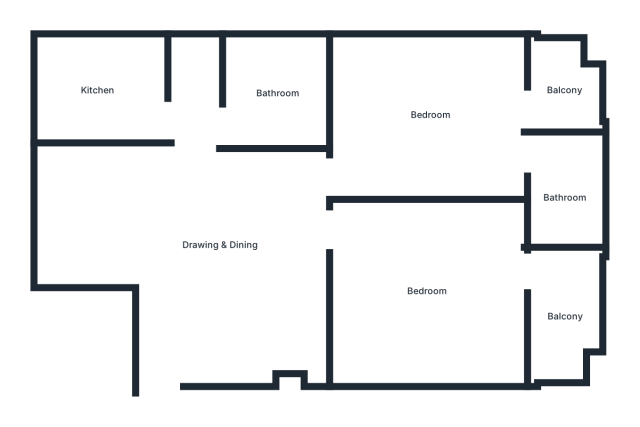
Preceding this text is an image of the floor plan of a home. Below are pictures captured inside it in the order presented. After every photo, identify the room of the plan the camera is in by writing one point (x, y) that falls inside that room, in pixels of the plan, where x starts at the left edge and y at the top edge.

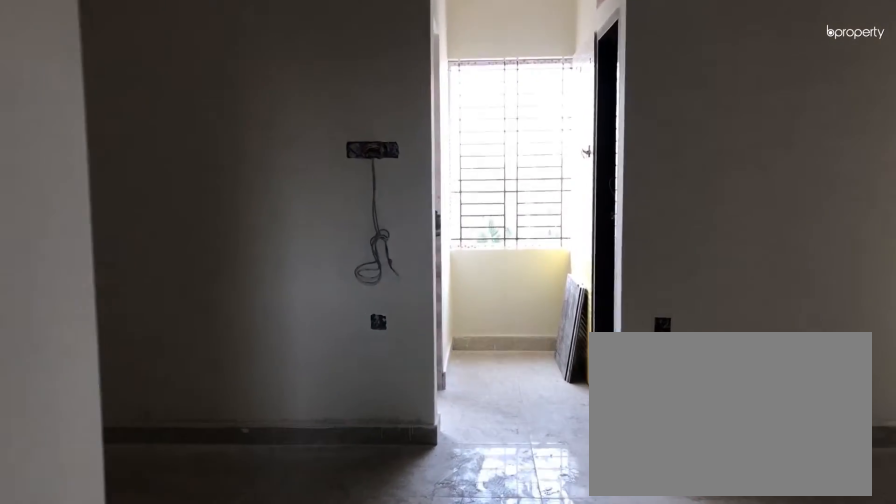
(171, 364)
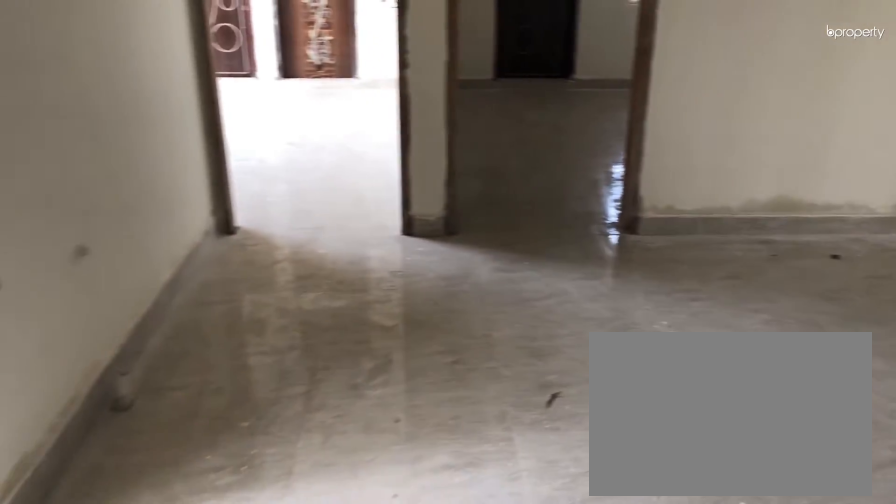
(221, 244)
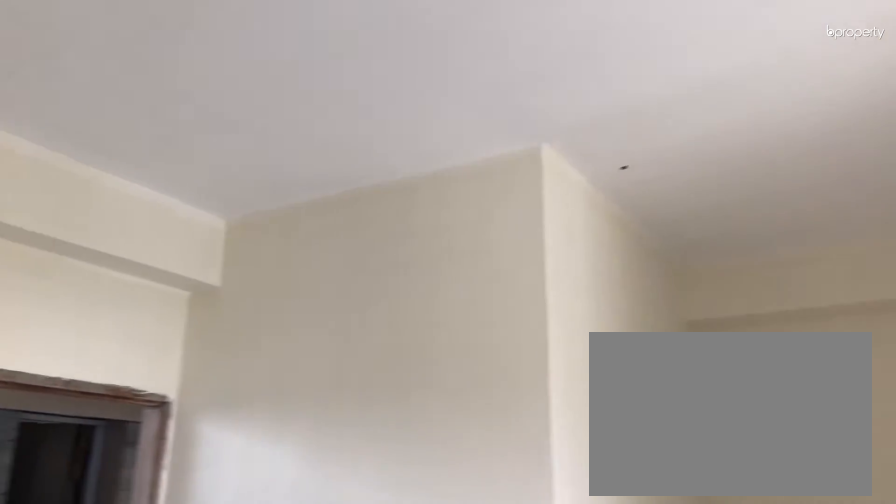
(221, 244)
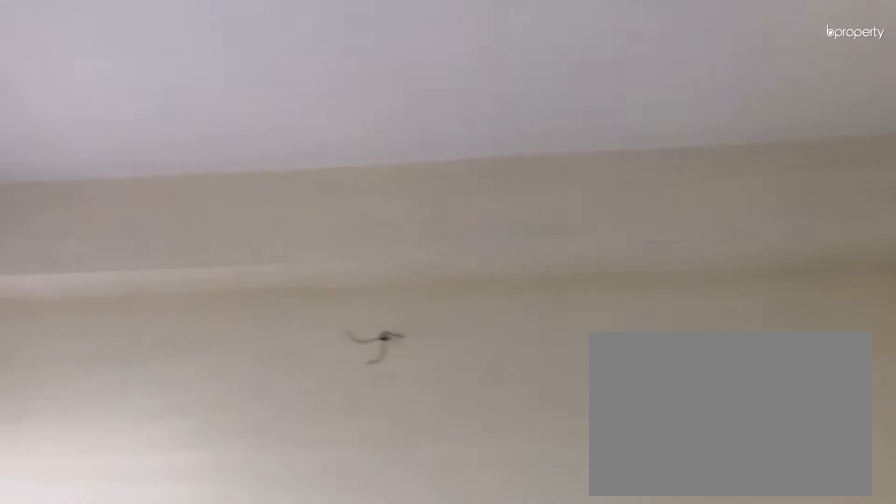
(427, 292)
